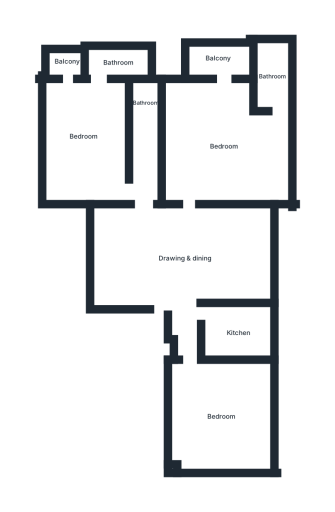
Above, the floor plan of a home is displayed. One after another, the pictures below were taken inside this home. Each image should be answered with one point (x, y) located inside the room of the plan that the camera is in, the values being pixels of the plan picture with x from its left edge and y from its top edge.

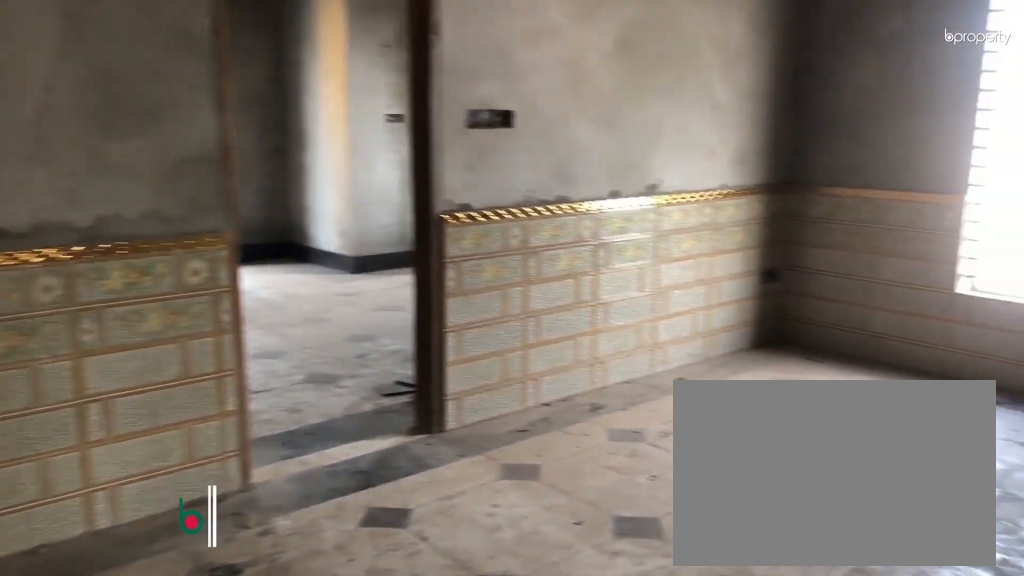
(185, 258)
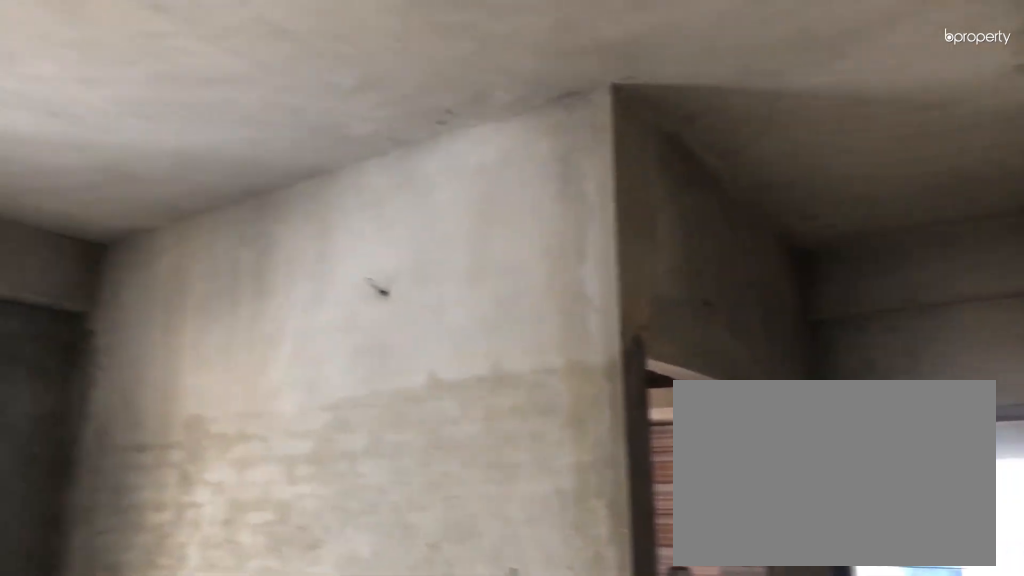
(185, 258)
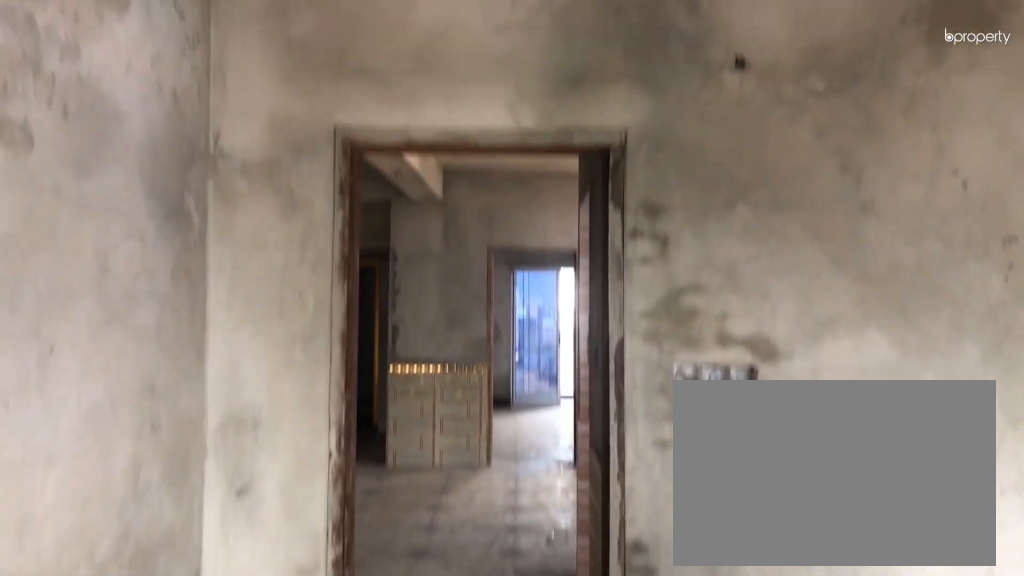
(222, 413)
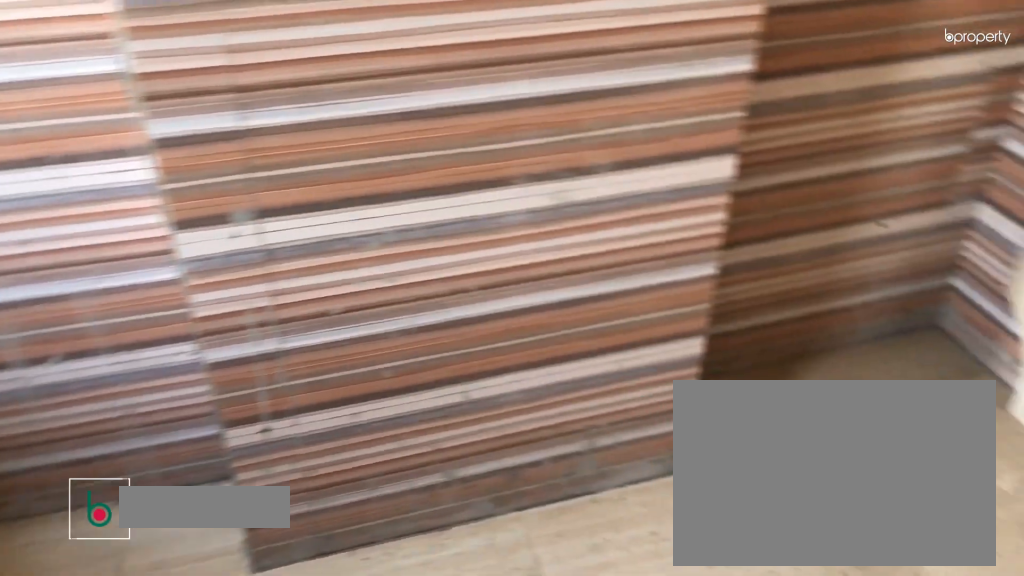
(239, 335)
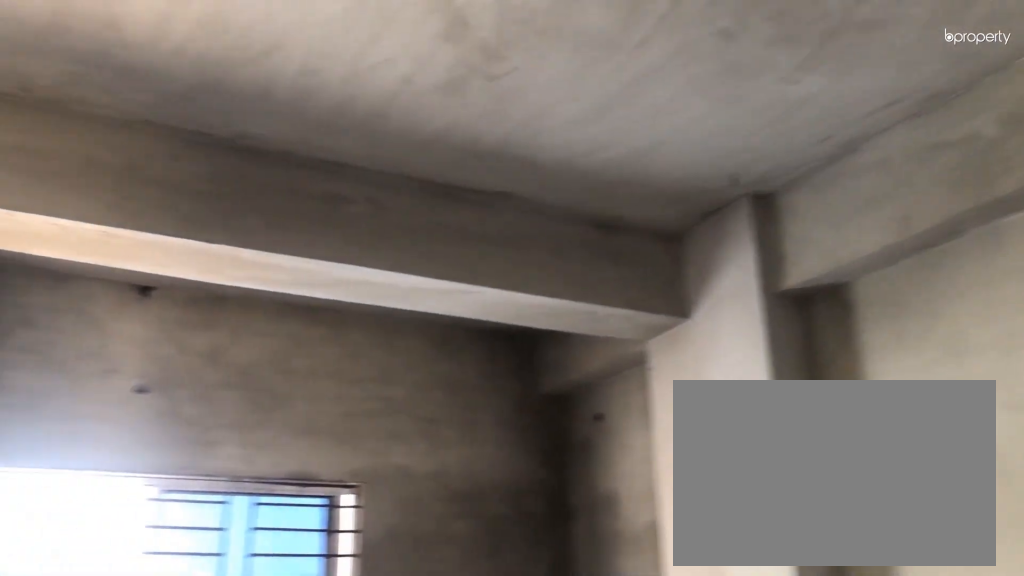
(226, 143)
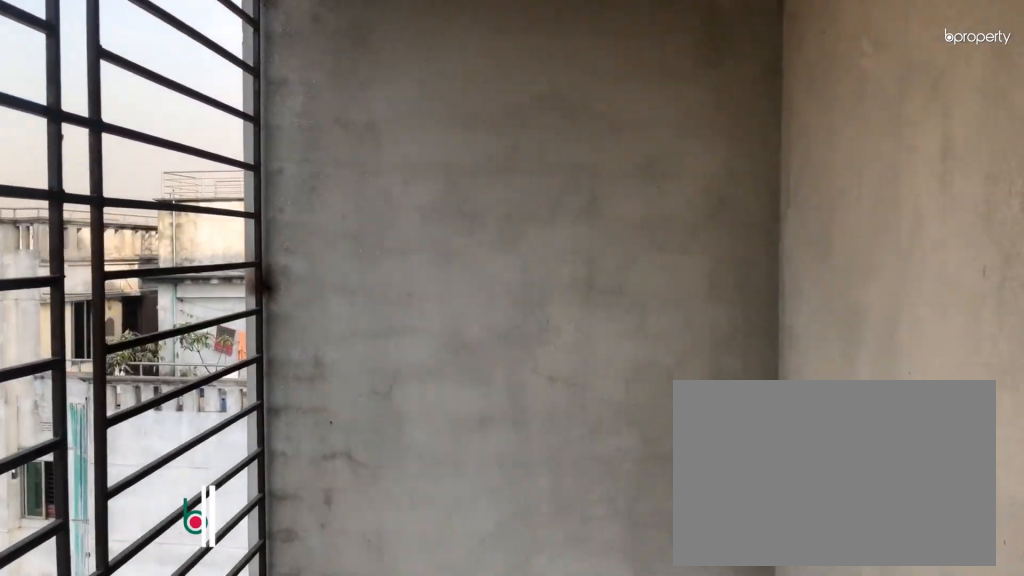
(216, 58)
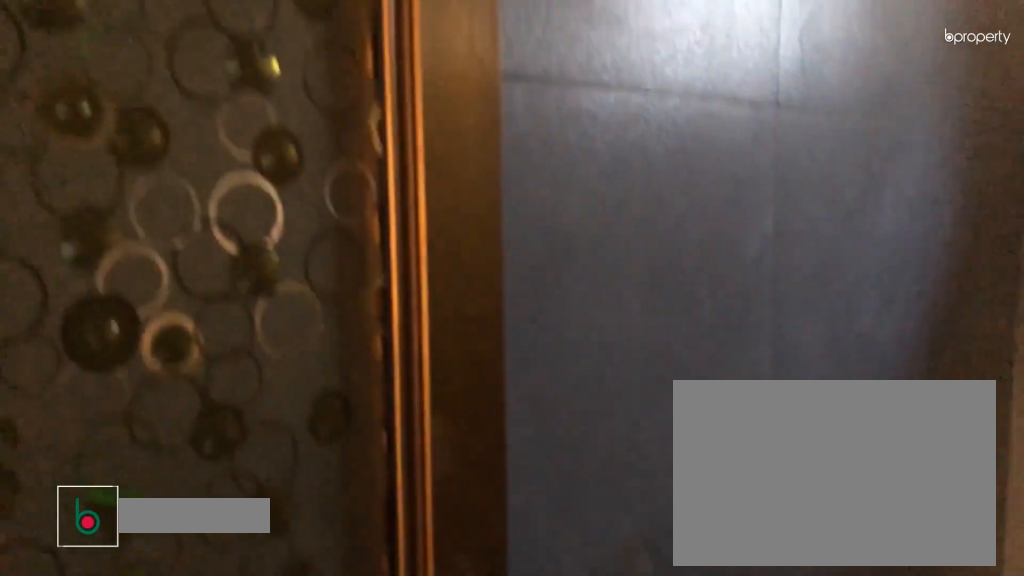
(143, 102)
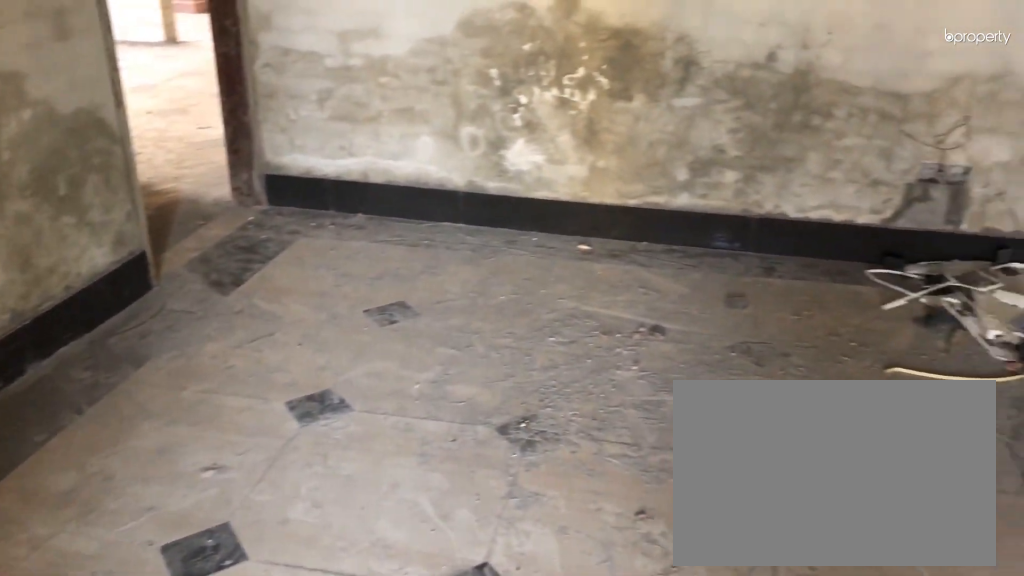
(83, 135)
